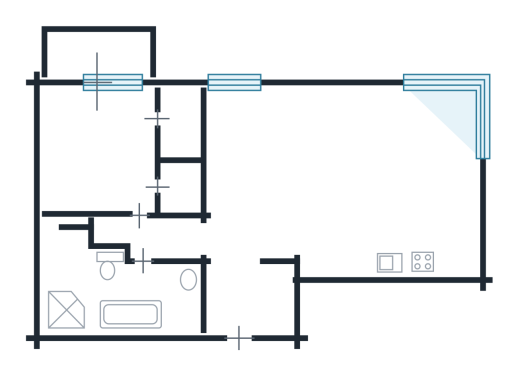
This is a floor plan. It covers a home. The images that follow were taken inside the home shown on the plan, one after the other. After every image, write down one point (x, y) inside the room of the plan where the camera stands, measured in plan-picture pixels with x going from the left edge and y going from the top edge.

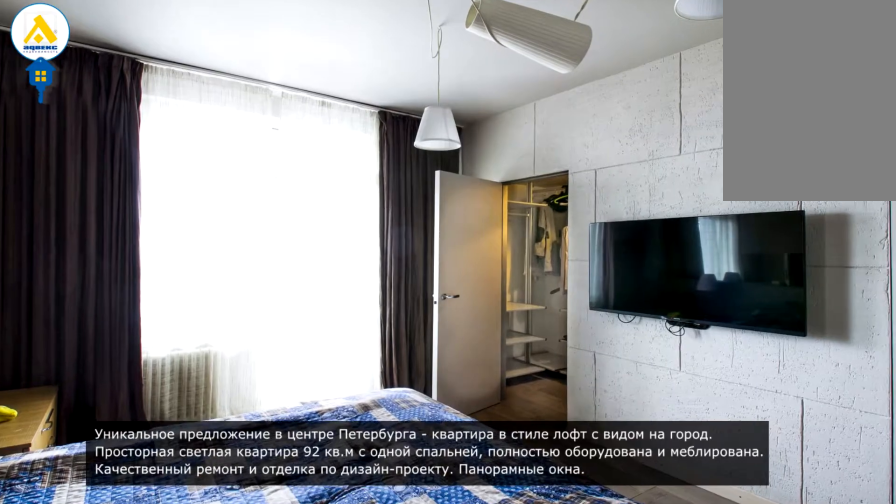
(97, 149)
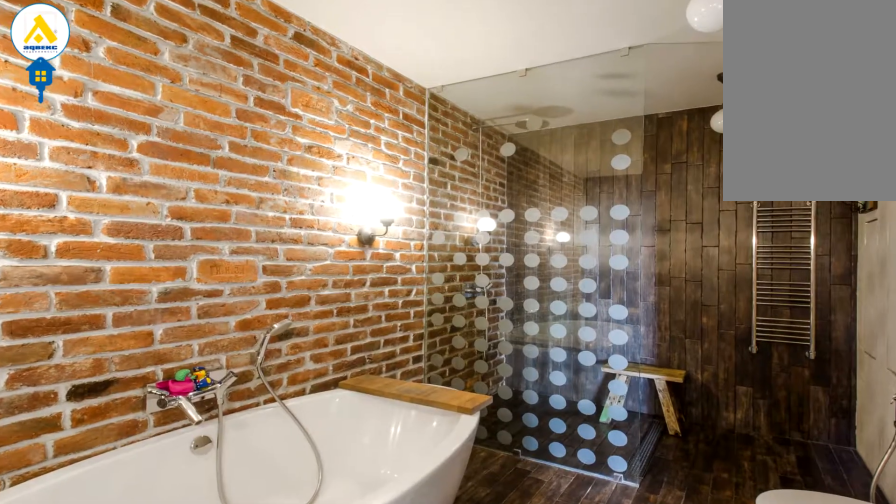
(87, 288)
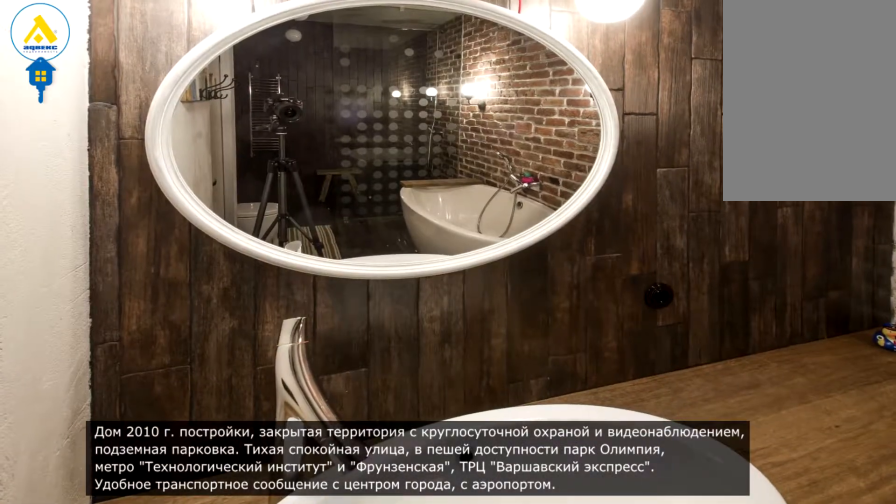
(87, 288)
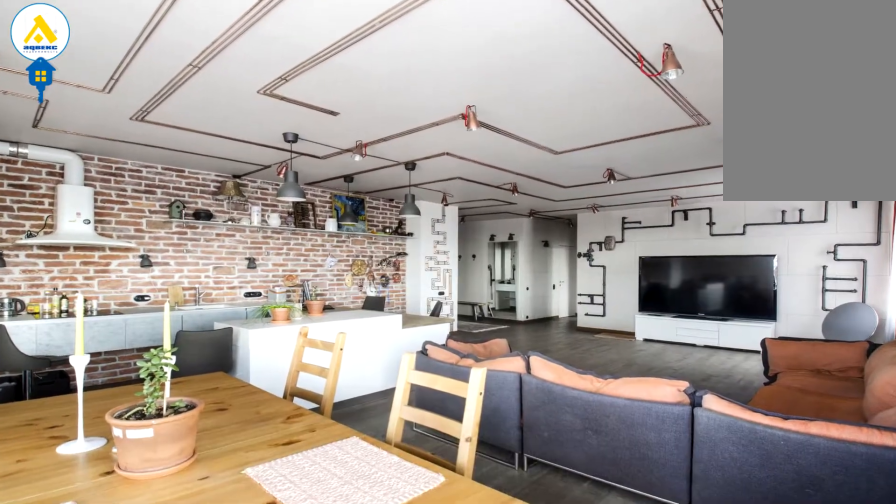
(290, 193)
